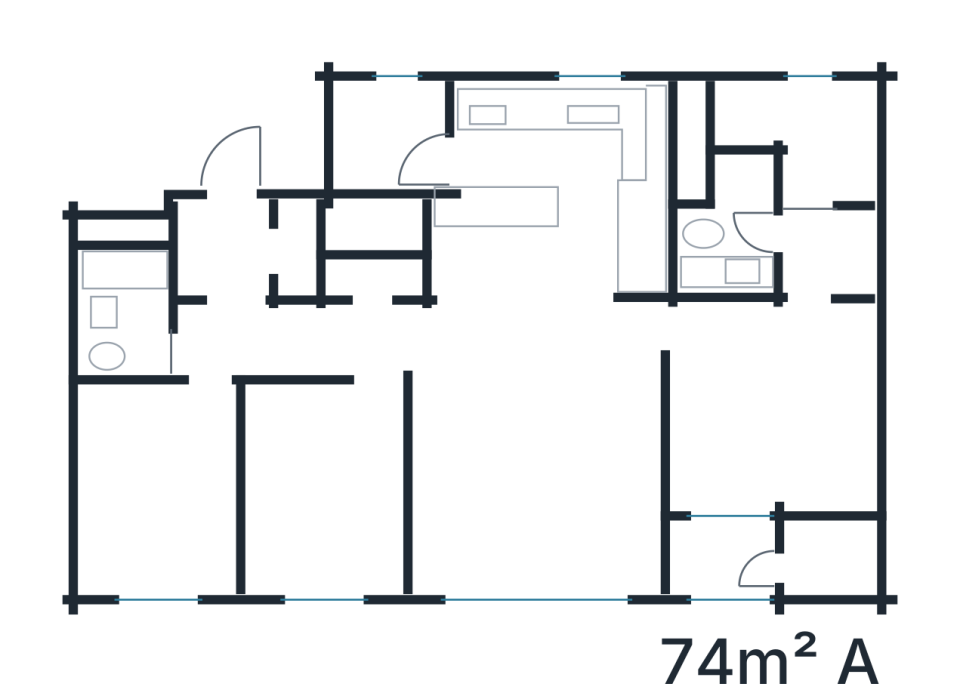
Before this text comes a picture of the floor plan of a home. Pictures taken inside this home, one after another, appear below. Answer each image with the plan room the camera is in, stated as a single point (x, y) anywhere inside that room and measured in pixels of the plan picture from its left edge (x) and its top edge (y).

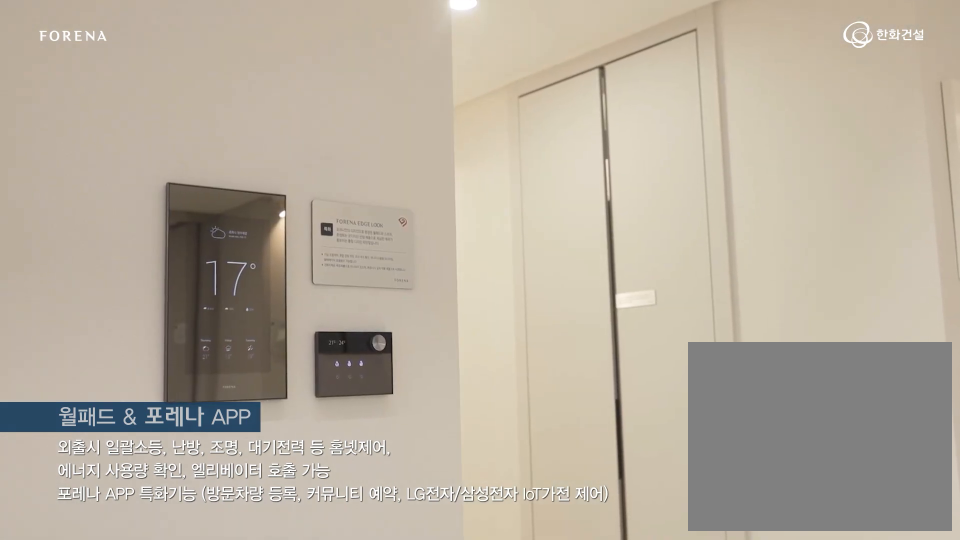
(544, 463)
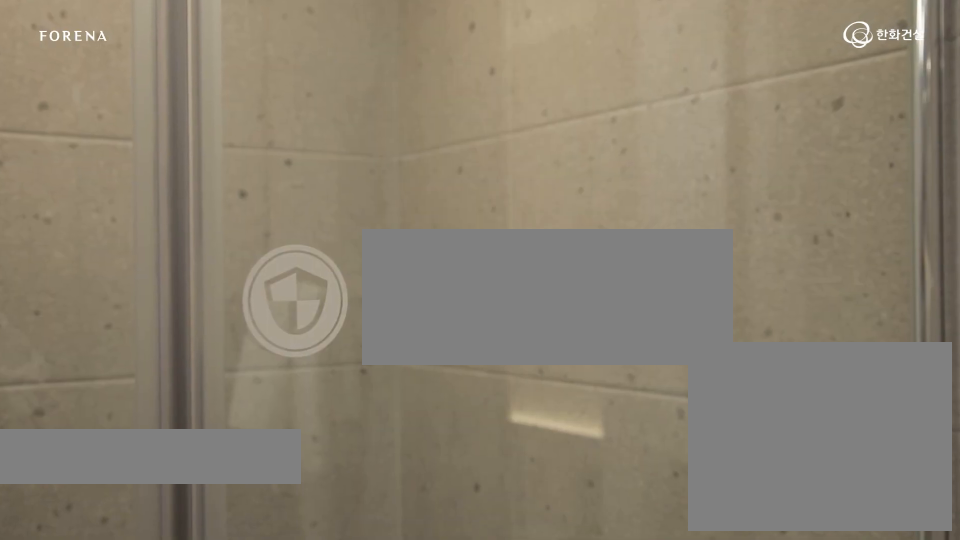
(762, 235)
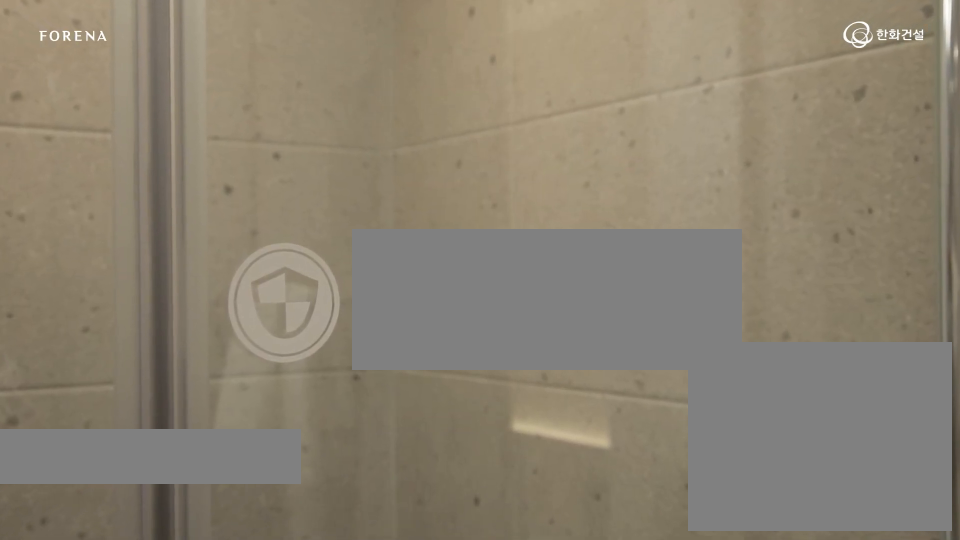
(762, 235)
